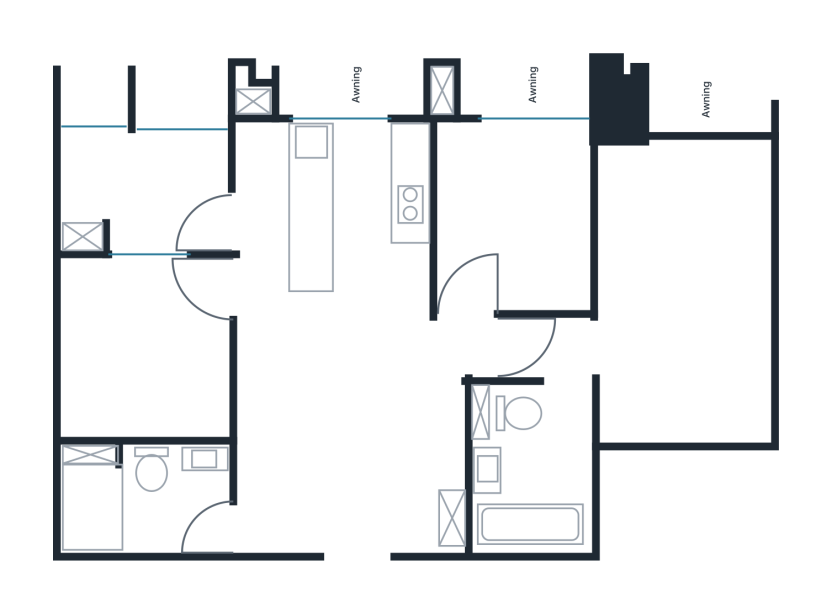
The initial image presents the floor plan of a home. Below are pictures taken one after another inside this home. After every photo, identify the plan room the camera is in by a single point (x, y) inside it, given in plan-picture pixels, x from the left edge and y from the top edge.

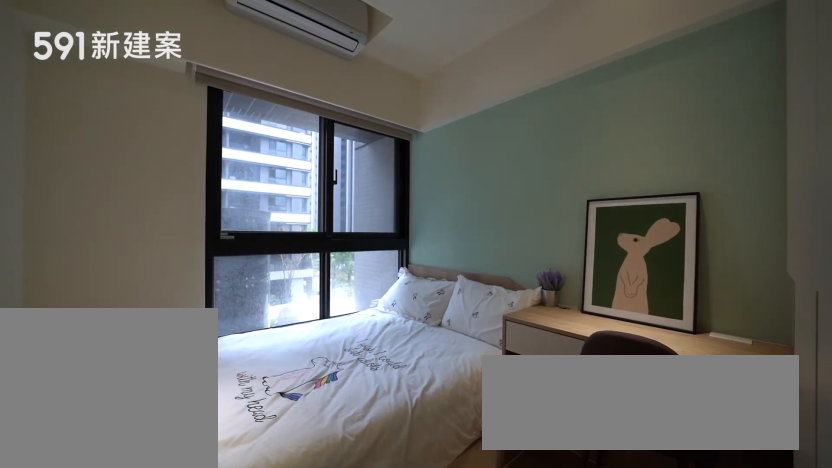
(518, 216)
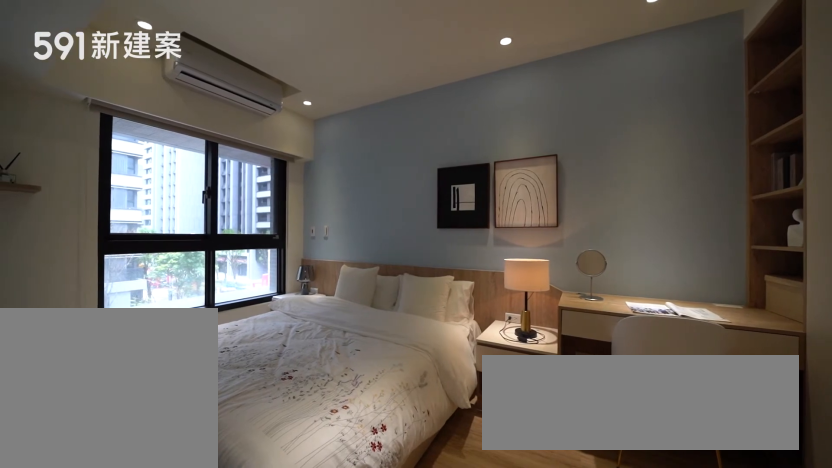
(669, 294)
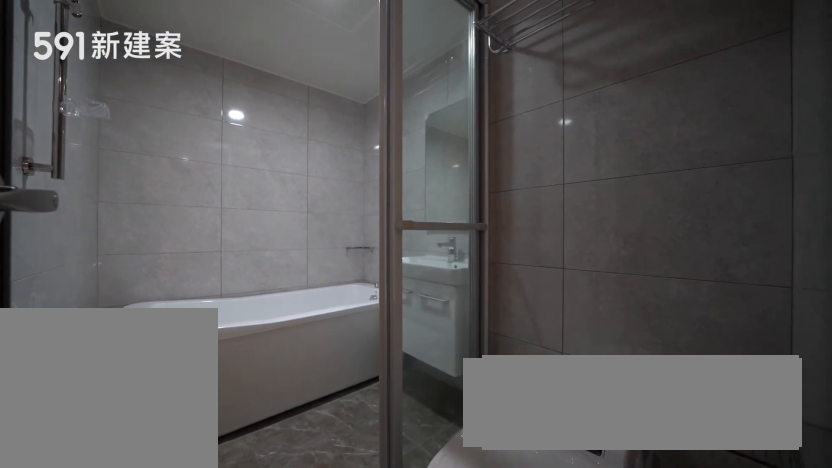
(526, 469)
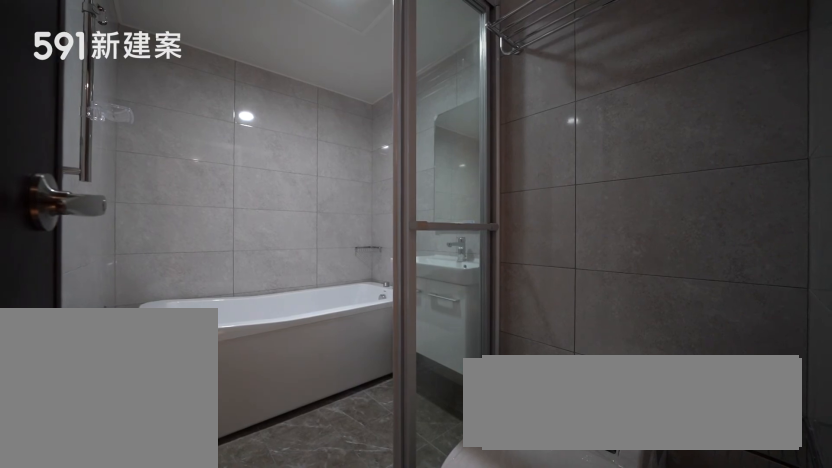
(526, 469)
